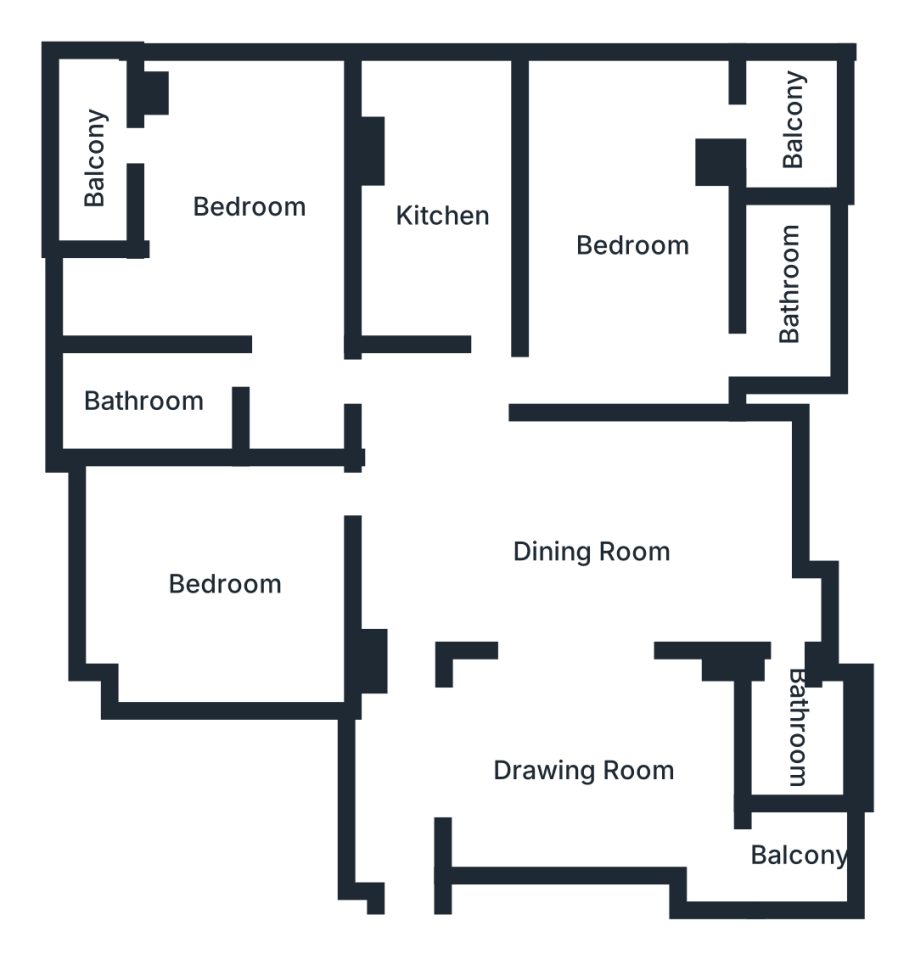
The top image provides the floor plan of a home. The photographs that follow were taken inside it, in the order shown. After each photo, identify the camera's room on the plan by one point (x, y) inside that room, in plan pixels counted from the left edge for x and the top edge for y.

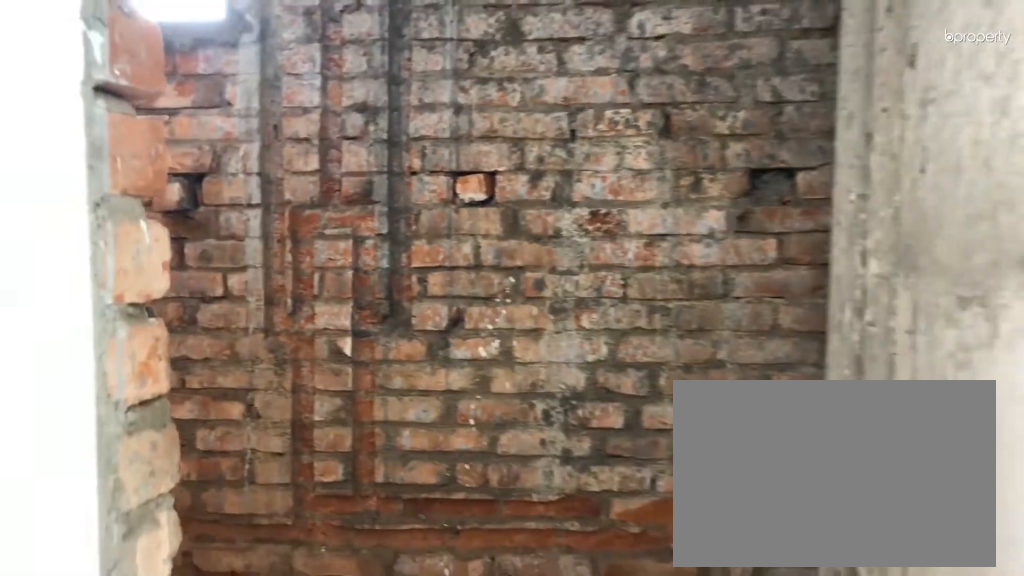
(798, 737)
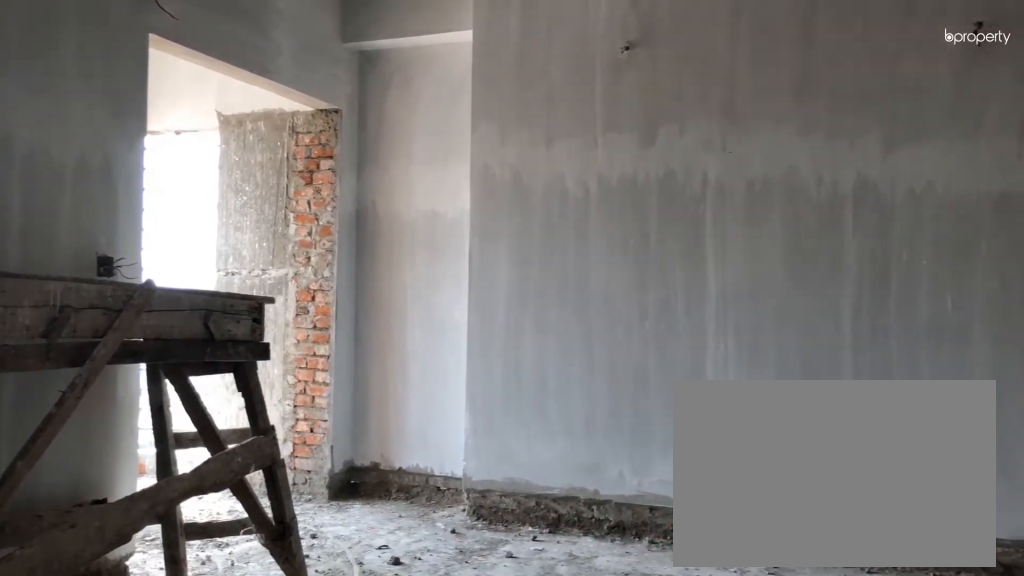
(583, 774)
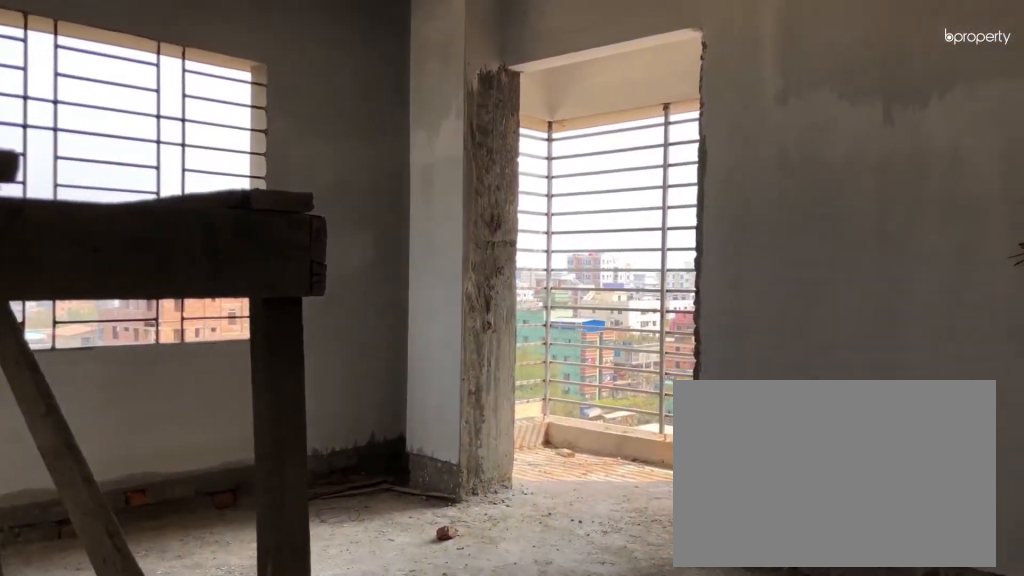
(649, 238)
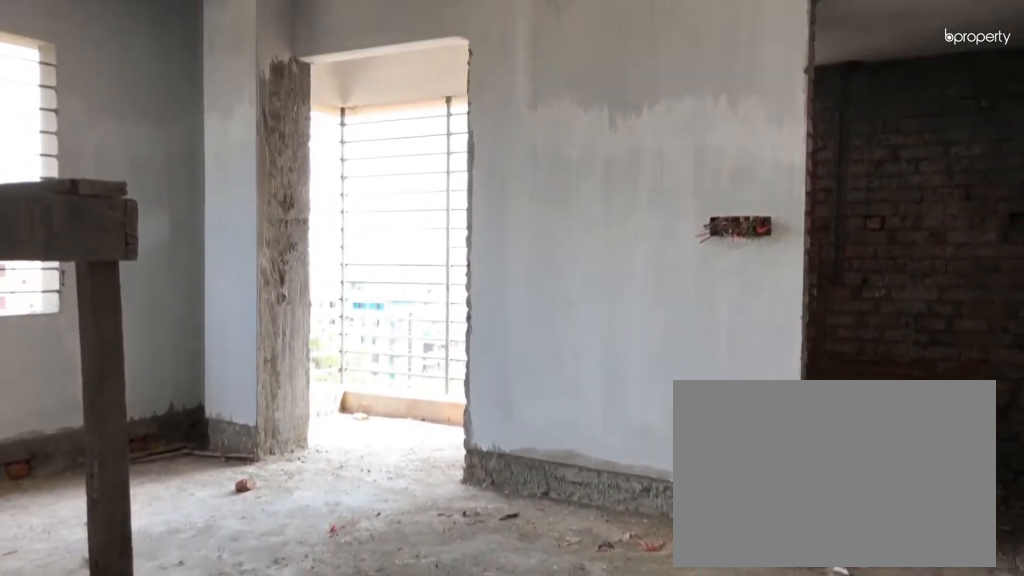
(649, 237)
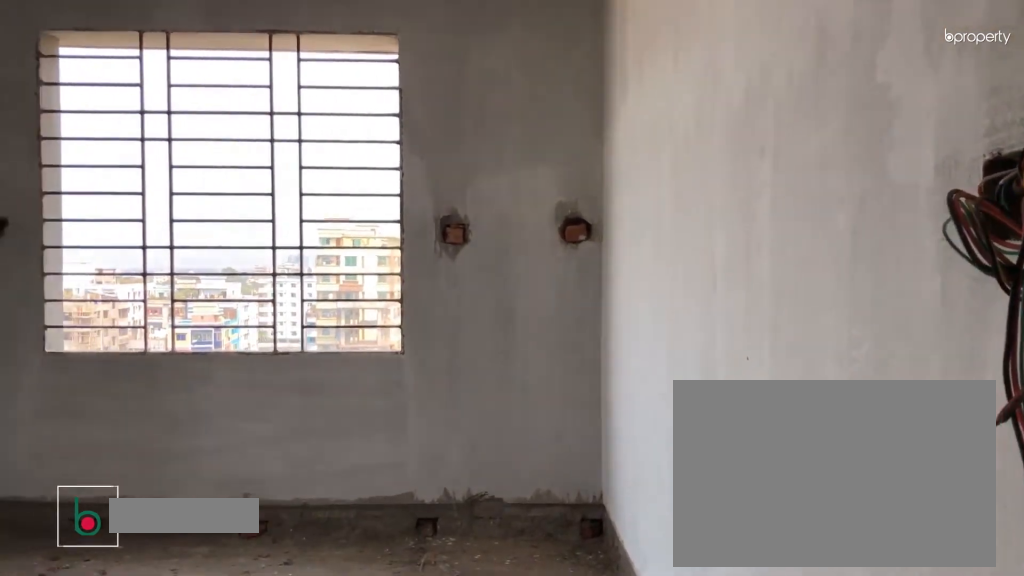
(254, 206)
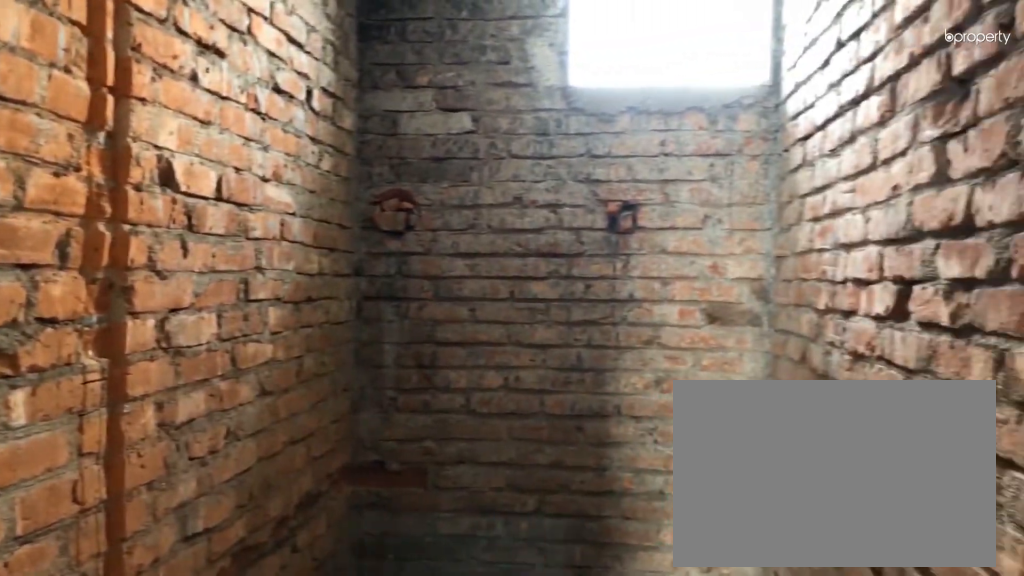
(158, 400)
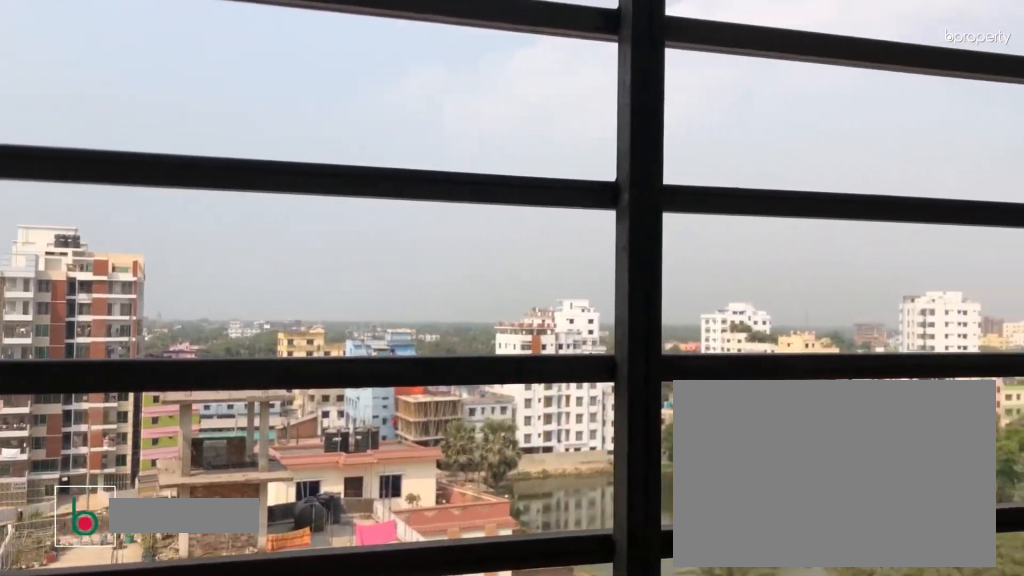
(98, 129)
